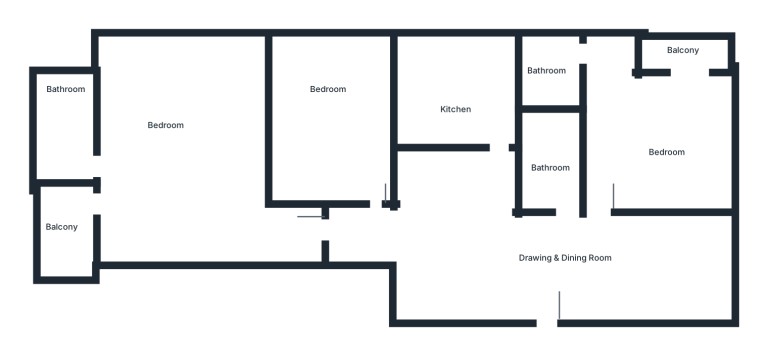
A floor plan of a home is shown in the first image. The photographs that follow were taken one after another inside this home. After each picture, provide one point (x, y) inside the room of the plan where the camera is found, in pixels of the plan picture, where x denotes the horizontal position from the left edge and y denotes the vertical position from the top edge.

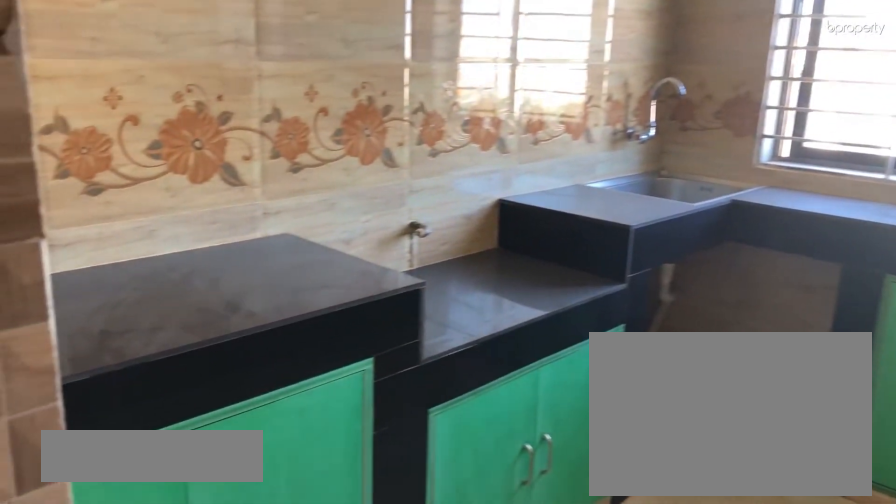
(461, 97)
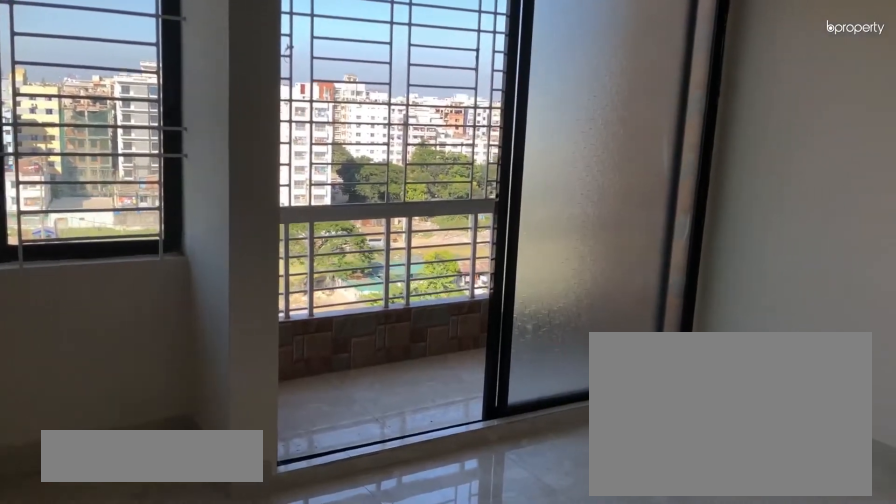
(656, 131)
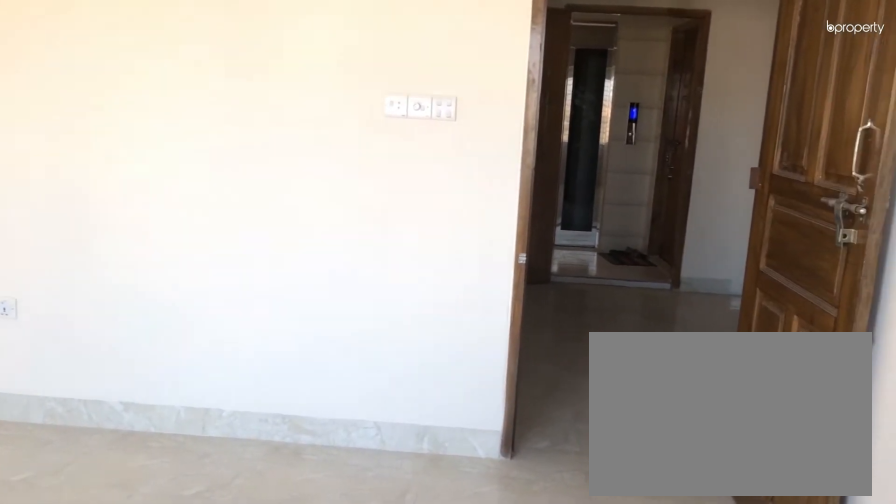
(656, 131)
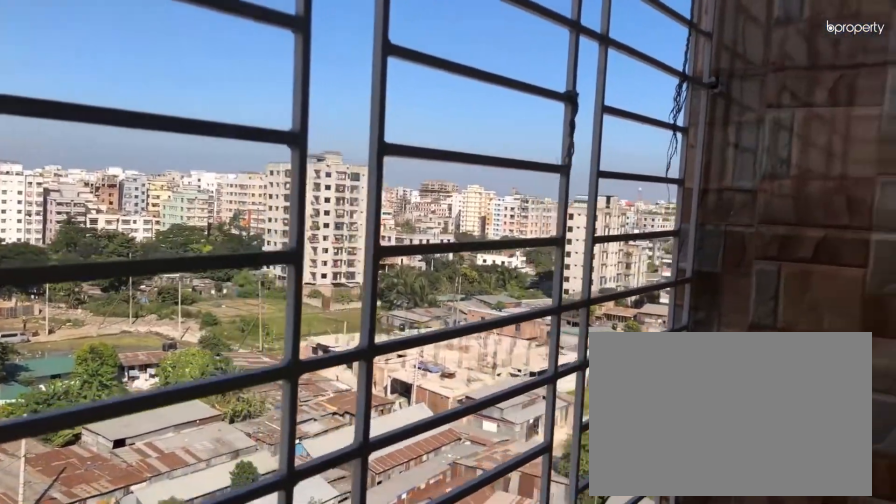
(686, 58)
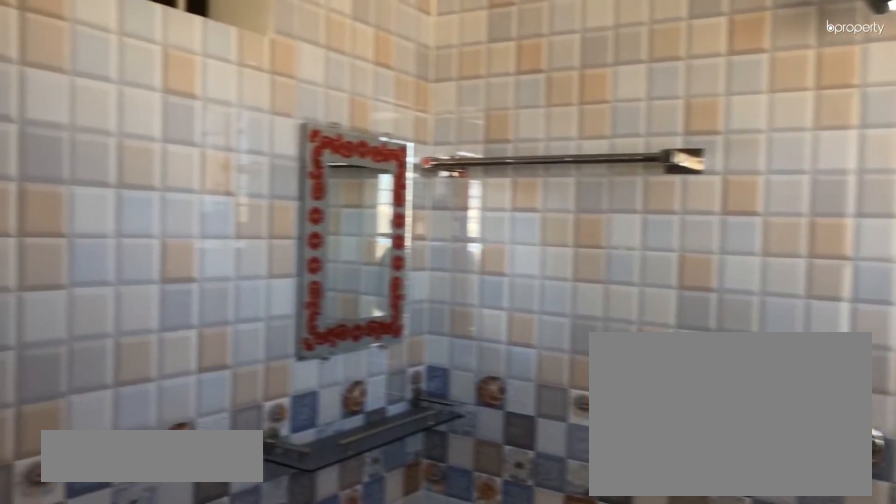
(550, 80)
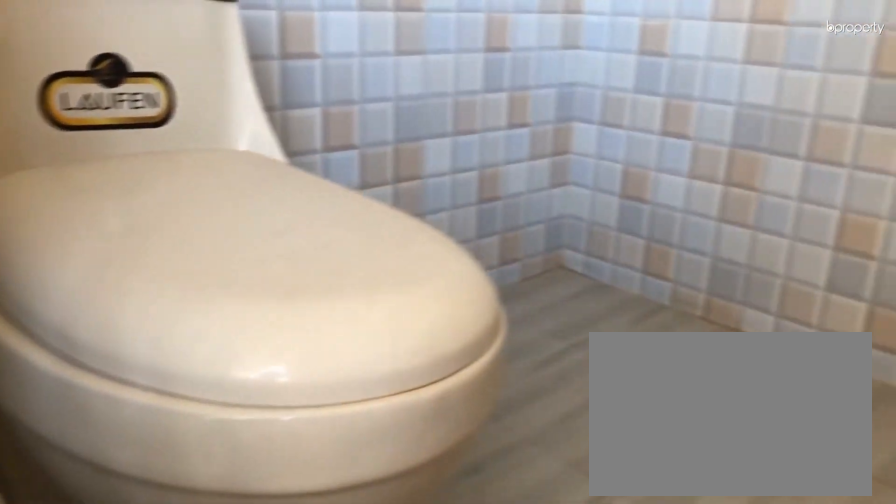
(550, 80)
